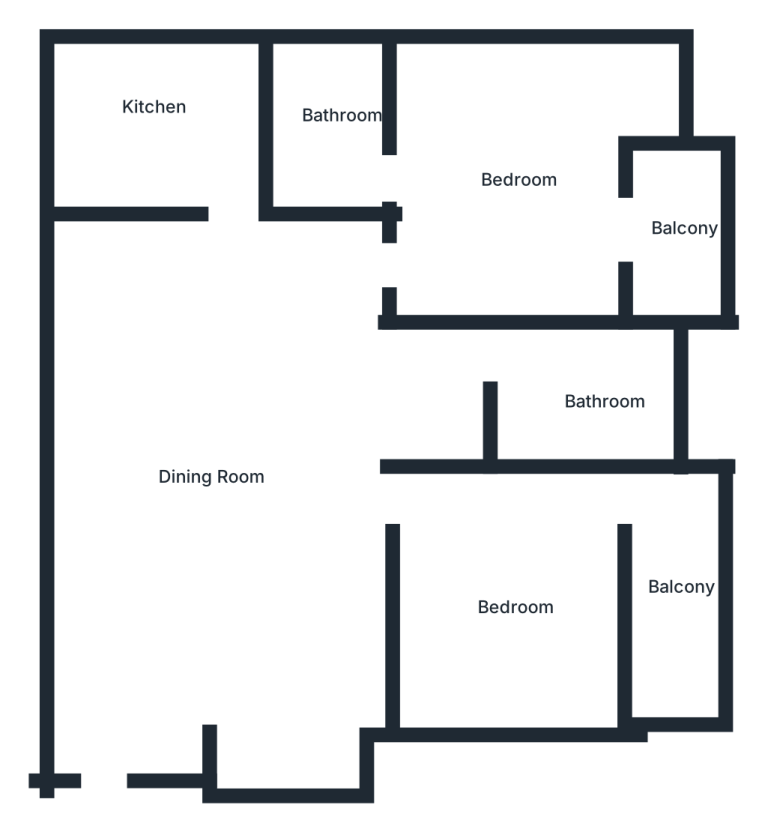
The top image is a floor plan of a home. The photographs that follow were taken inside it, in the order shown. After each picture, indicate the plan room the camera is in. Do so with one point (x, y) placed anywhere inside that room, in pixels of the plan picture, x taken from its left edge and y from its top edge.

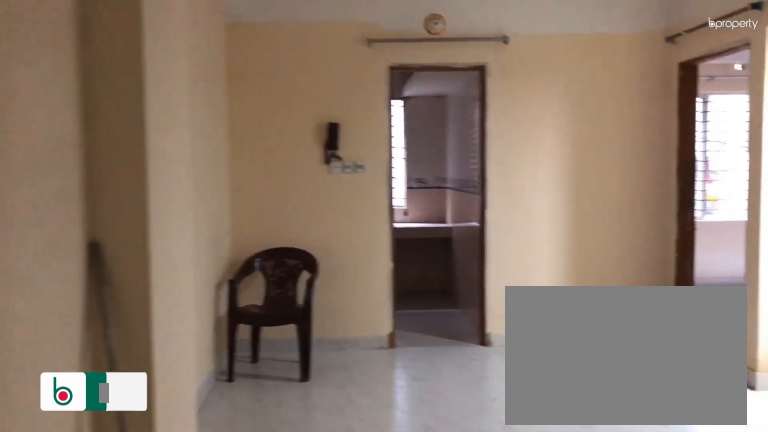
(235, 421)
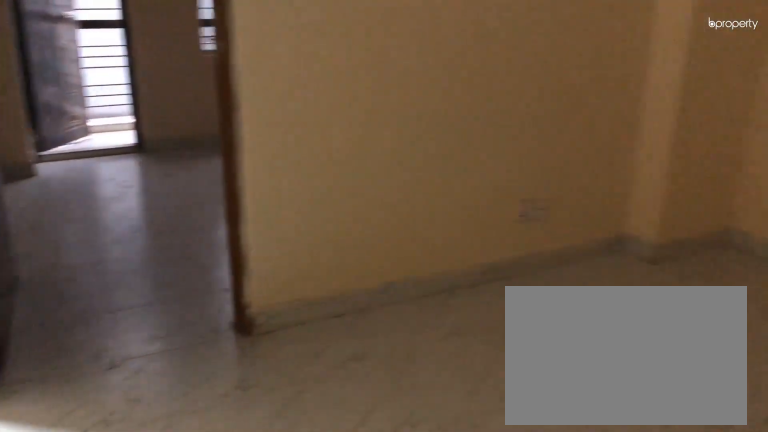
(235, 421)
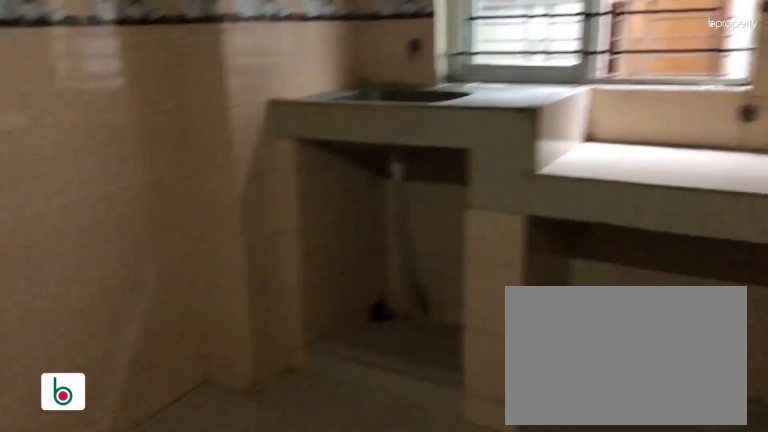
(177, 112)
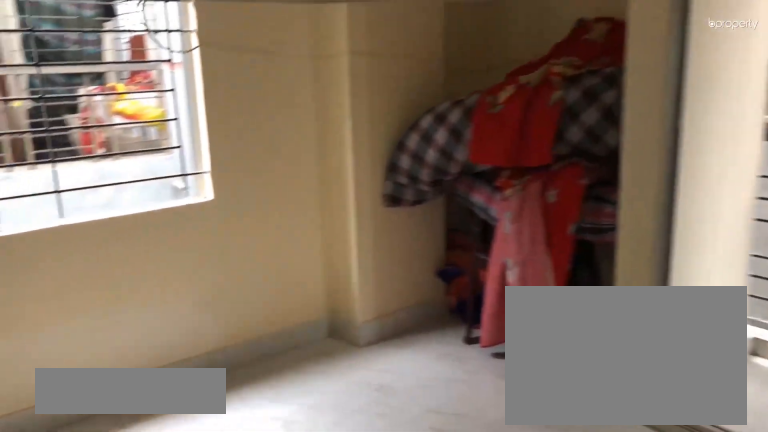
(496, 176)
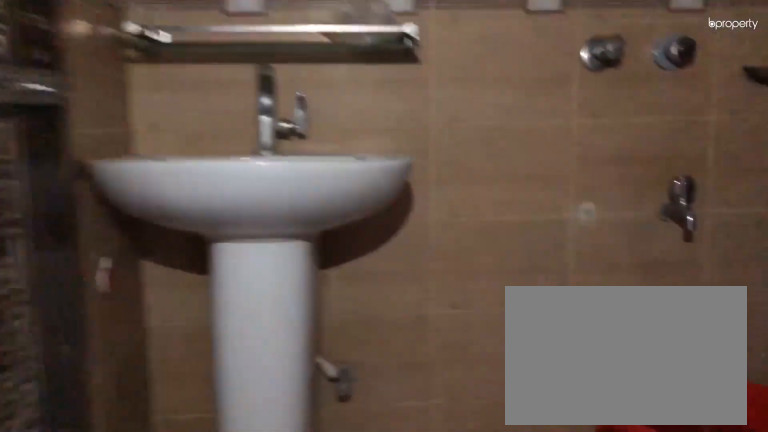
(328, 137)
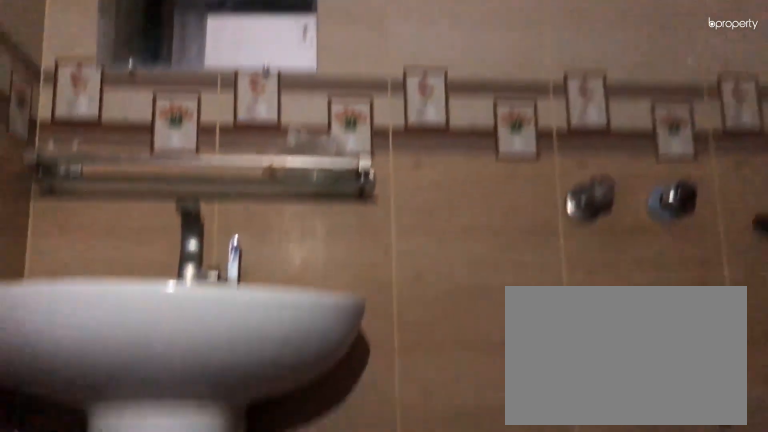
(328, 137)
